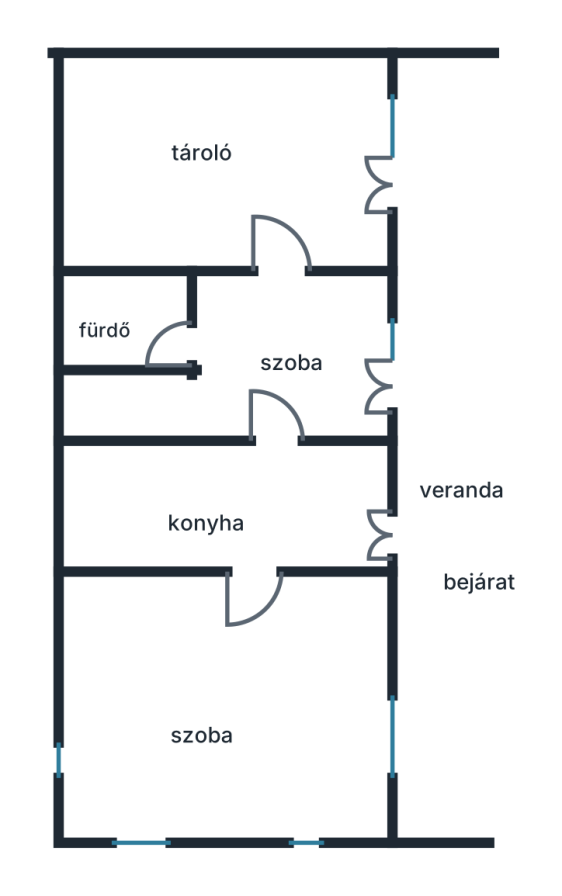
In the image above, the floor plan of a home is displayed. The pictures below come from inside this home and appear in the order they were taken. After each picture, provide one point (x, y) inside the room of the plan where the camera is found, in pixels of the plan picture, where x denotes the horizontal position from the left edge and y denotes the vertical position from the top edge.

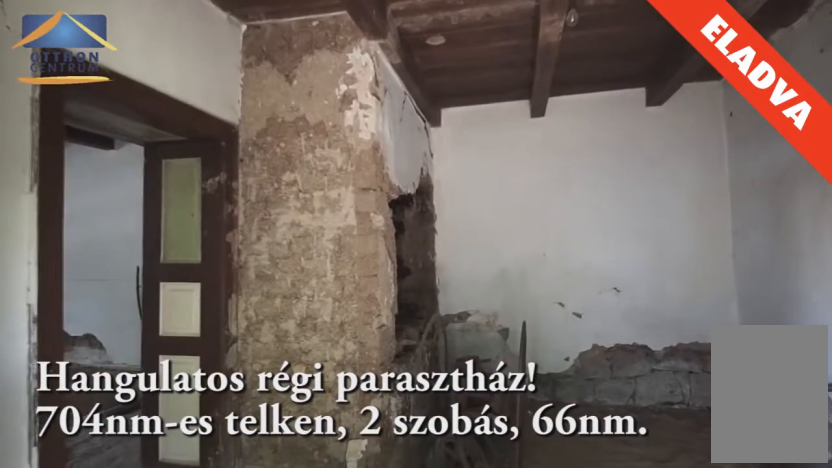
(282, 522)
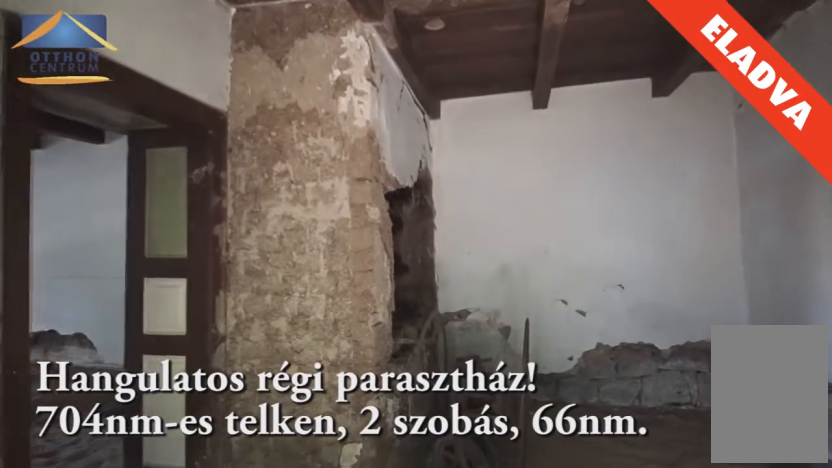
(265, 524)
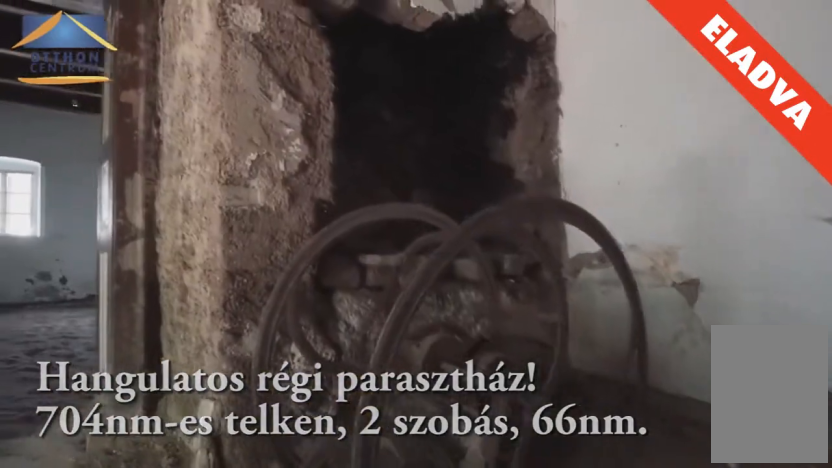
(248, 537)
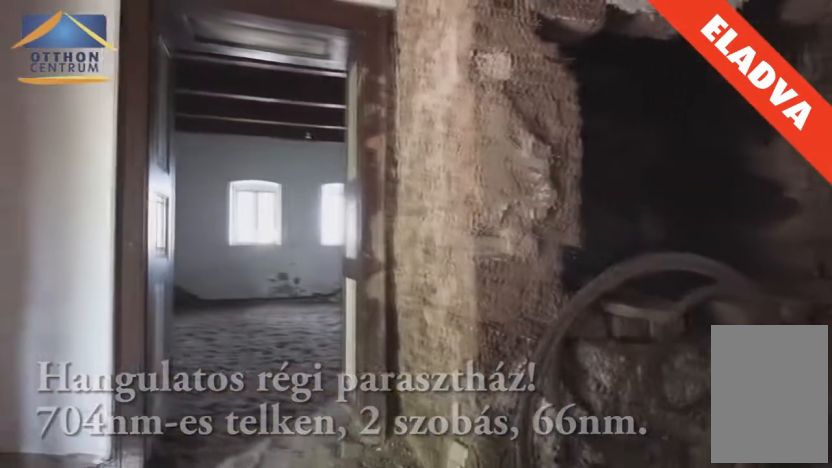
(242, 548)
